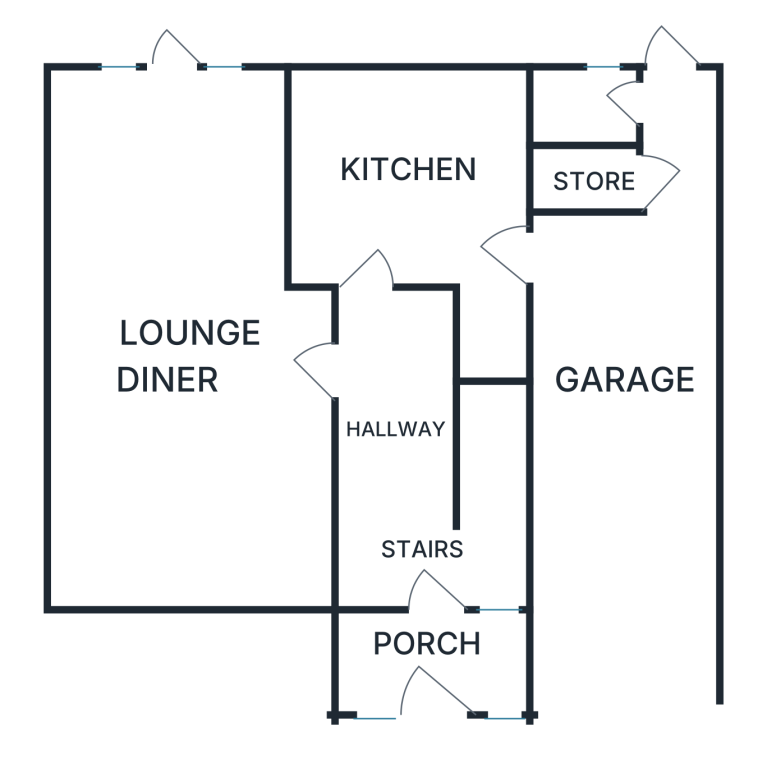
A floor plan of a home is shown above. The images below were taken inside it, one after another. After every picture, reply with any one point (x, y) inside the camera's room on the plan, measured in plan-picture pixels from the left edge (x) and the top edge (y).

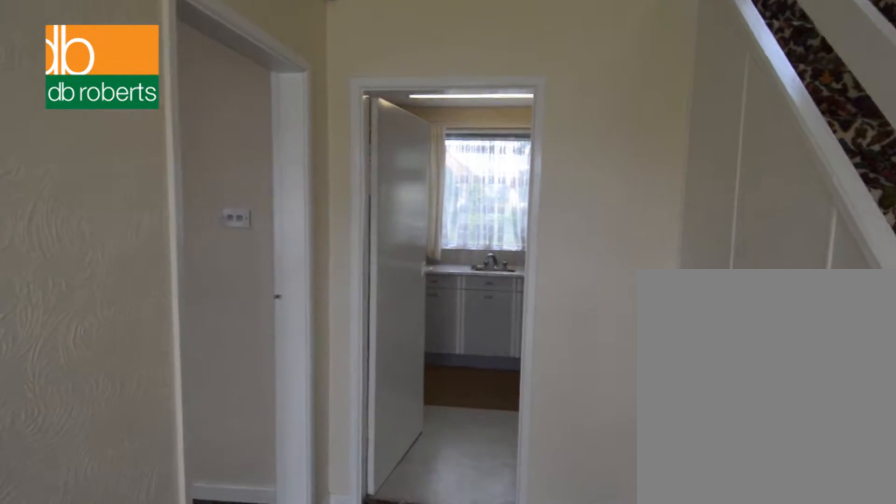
(423, 463)
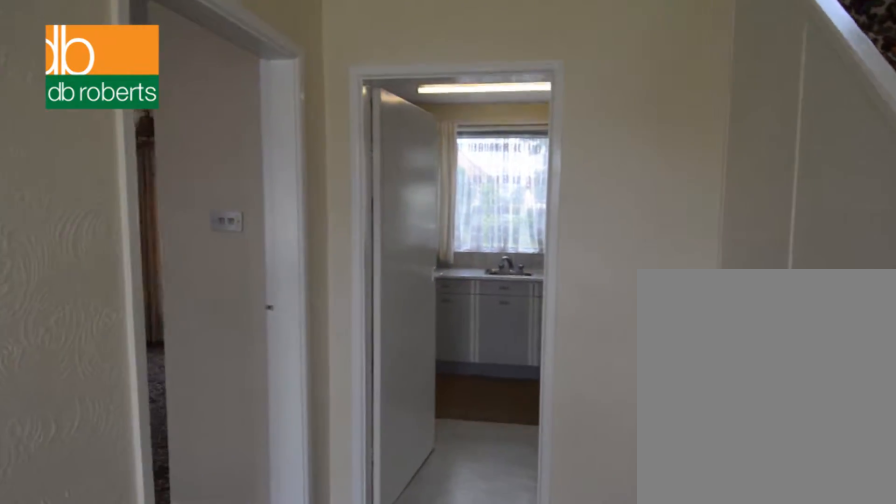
(423, 463)
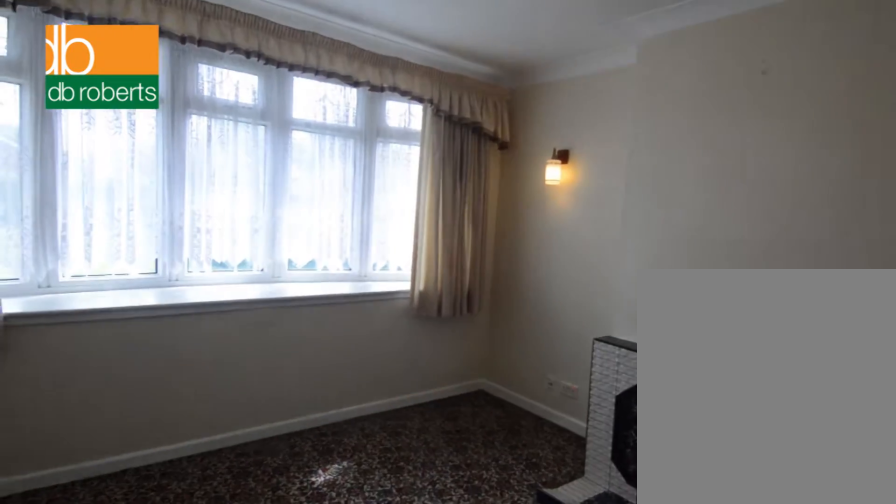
(173, 340)
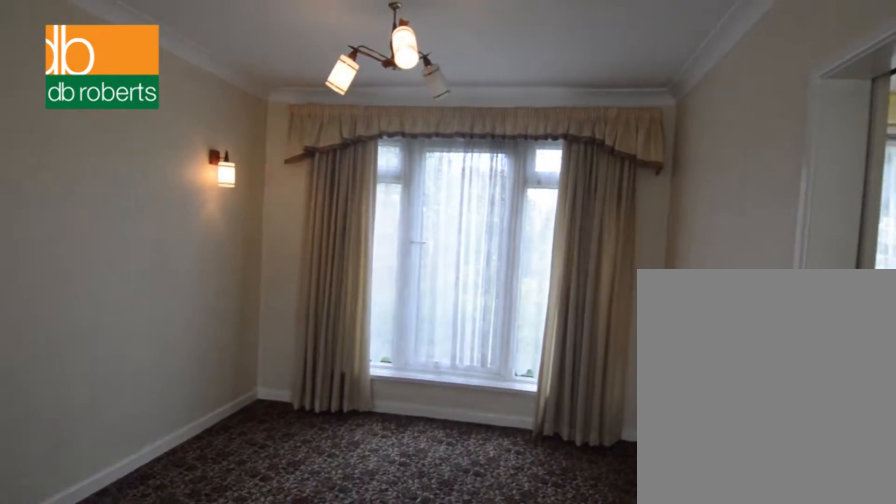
(190, 340)
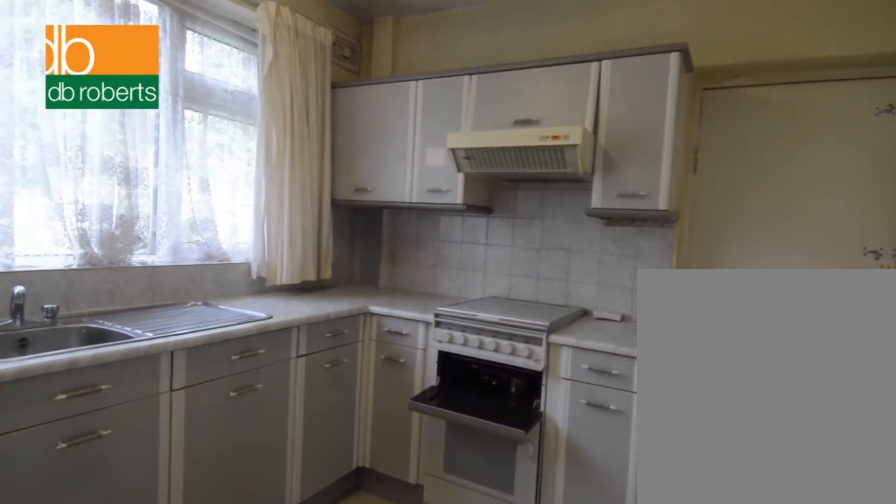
(418, 195)
